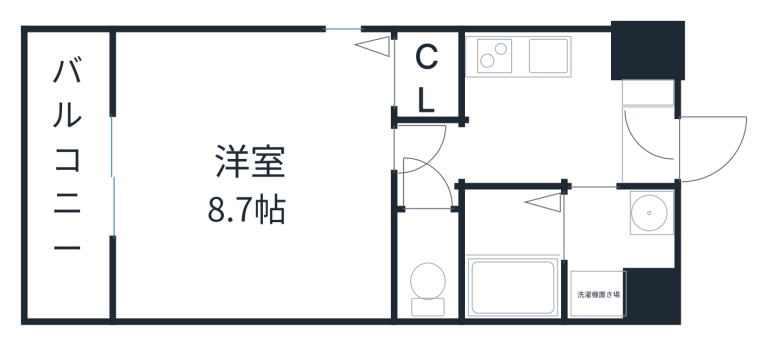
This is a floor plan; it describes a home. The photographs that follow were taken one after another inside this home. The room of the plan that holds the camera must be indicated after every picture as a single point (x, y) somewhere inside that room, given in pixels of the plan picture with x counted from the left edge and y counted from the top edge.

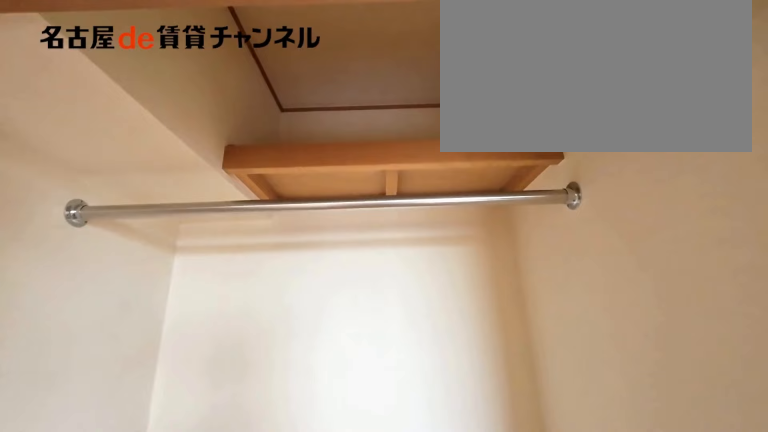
(425, 77)
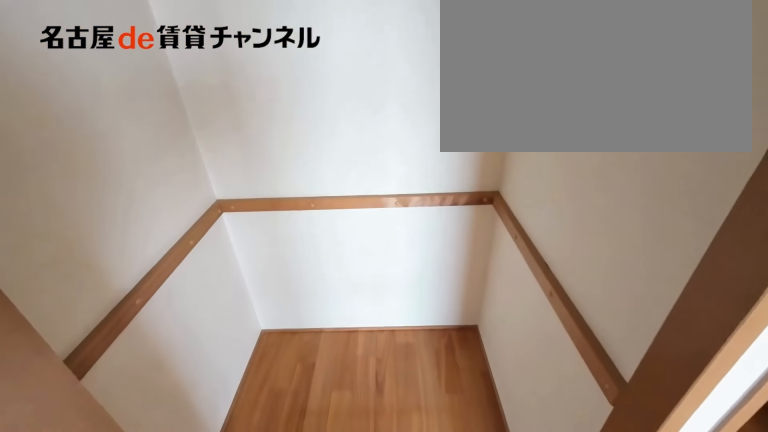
(425, 77)
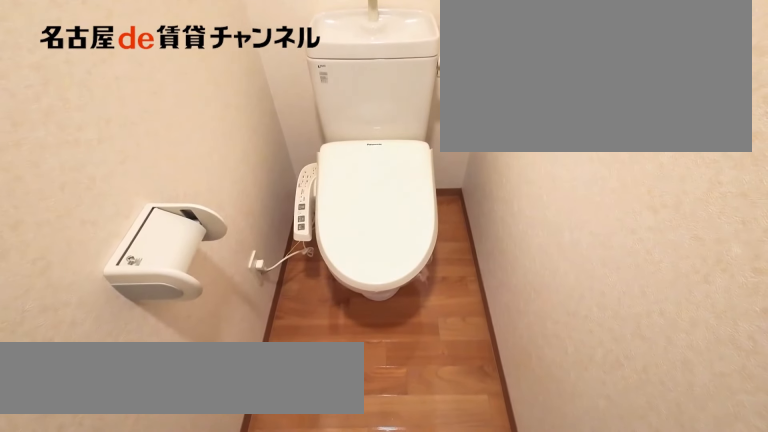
(428, 264)
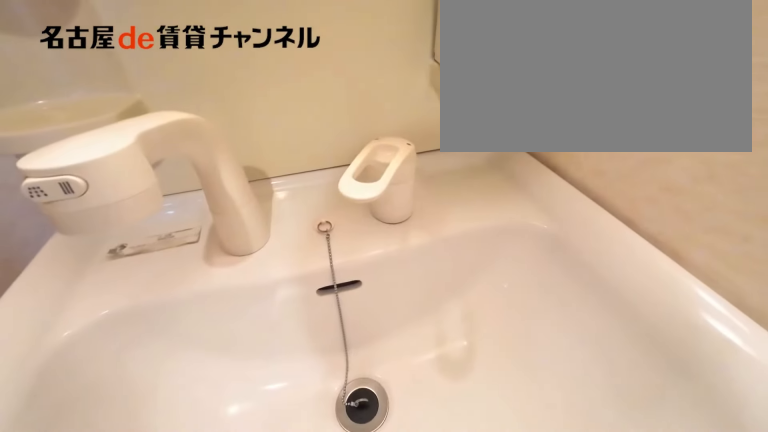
(621, 252)
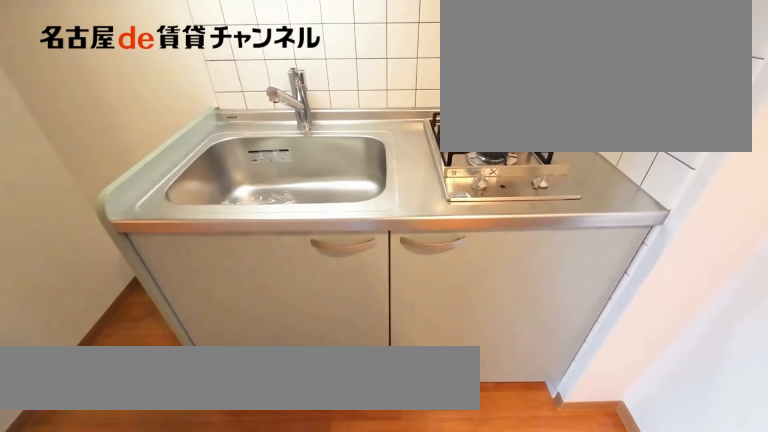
(536, 55)
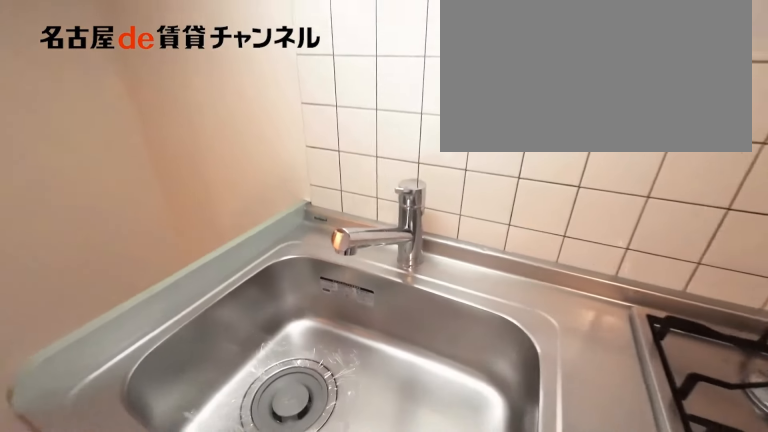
(536, 56)
